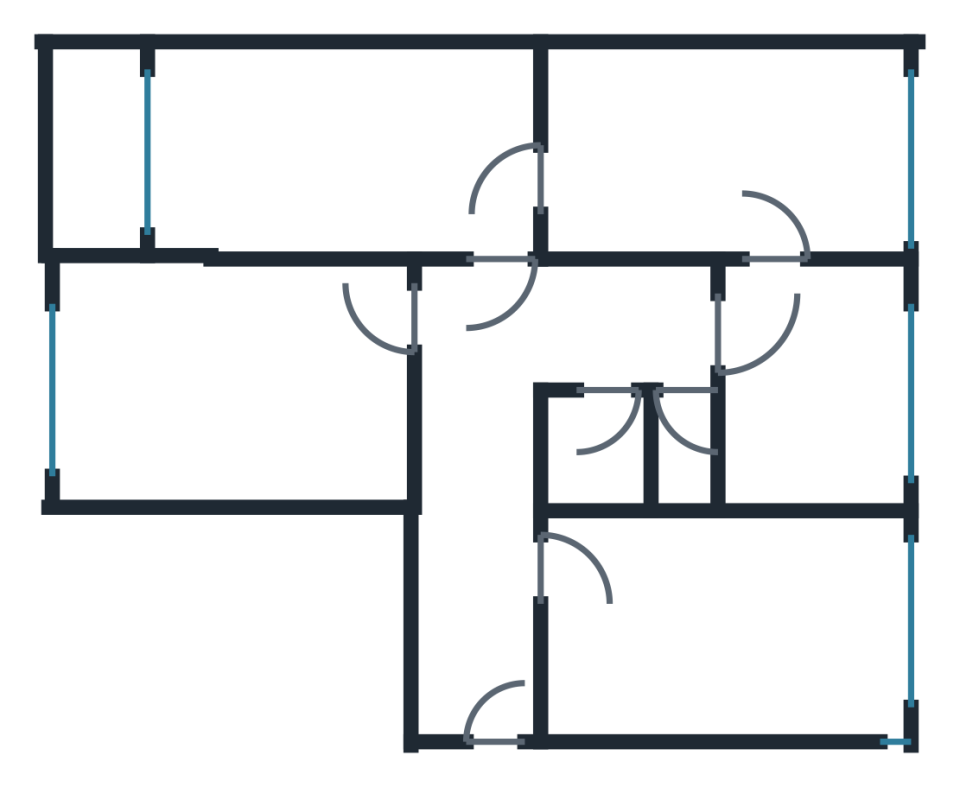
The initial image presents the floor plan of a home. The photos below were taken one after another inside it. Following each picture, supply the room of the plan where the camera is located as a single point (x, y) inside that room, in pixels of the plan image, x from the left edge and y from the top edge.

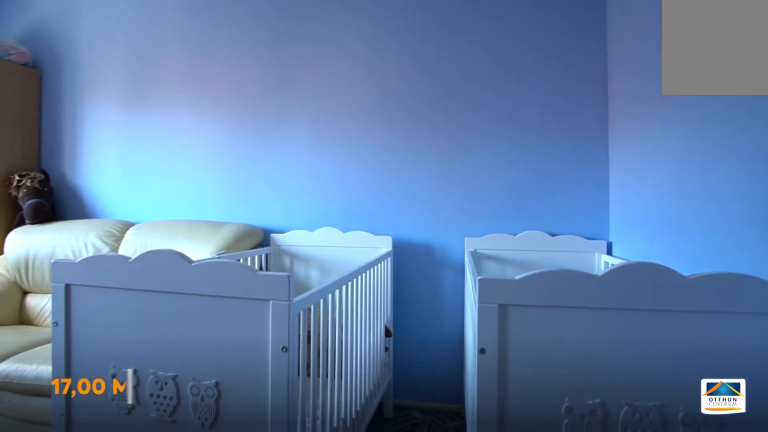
(742, 624)
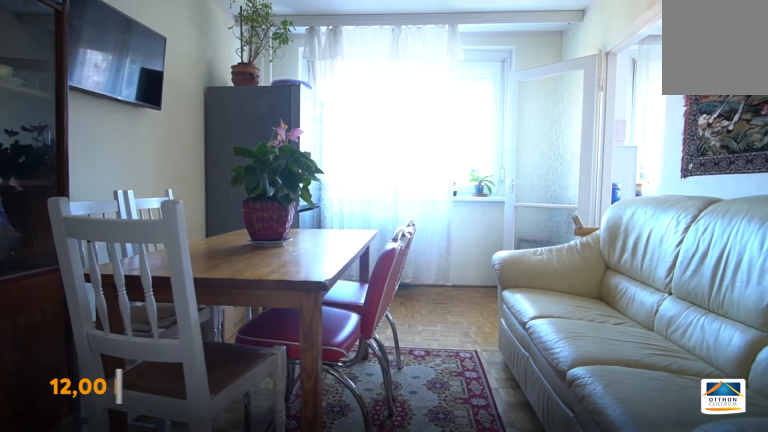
(756, 182)
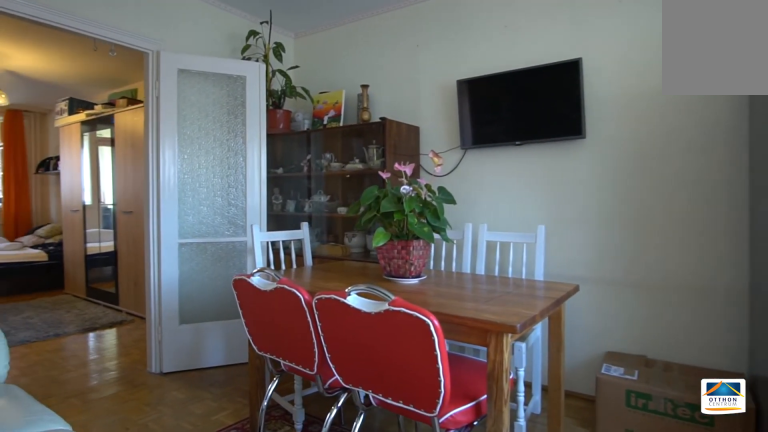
(756, 182)
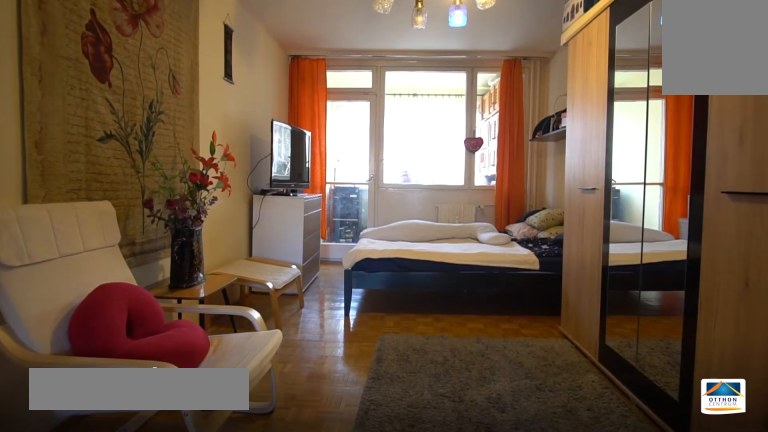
(300, 169)
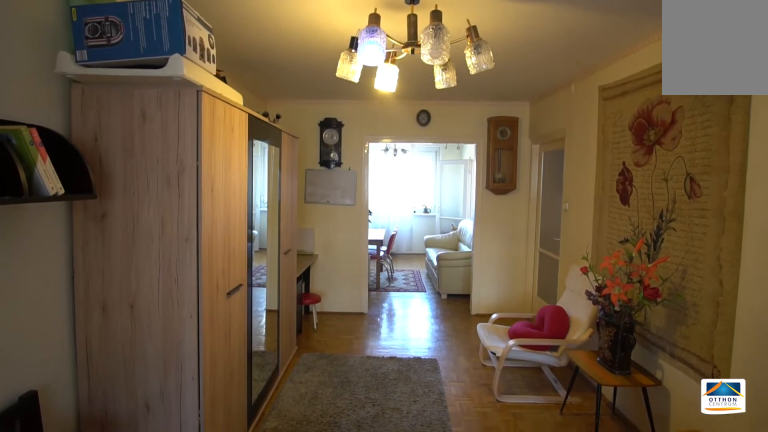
(300, 169)
